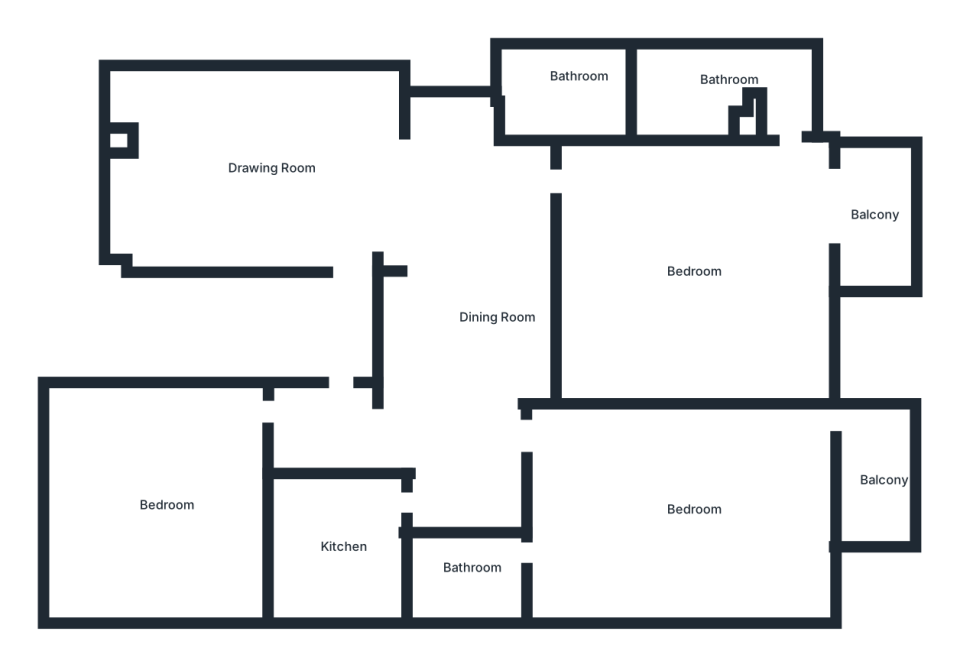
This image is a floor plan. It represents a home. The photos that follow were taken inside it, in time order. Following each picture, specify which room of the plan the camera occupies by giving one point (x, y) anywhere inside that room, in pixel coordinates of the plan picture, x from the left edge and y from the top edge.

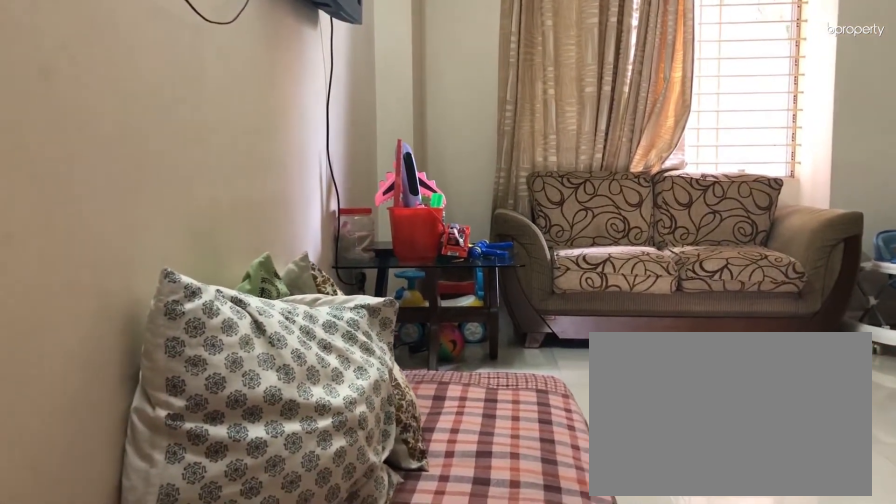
(222, 154)
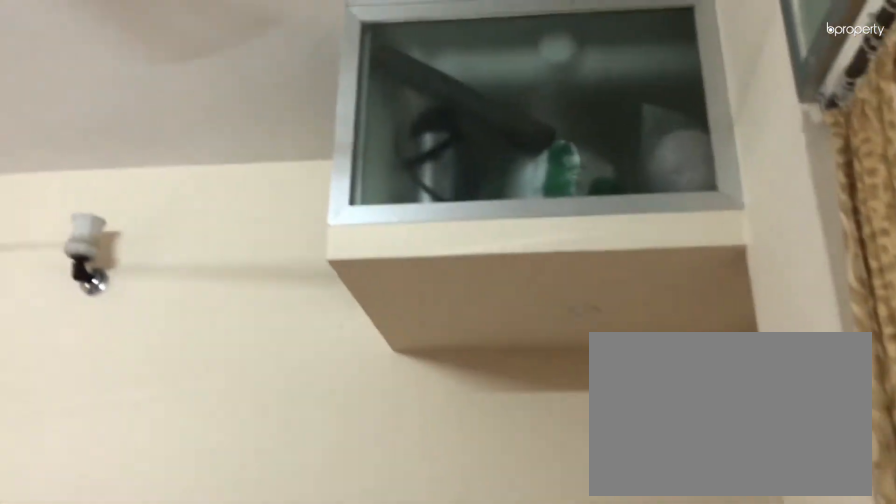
(222, 154)
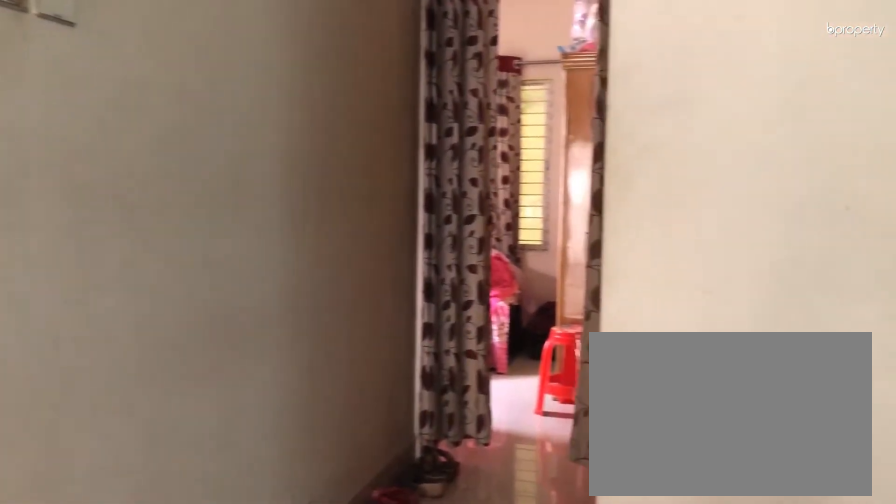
(517, 338)
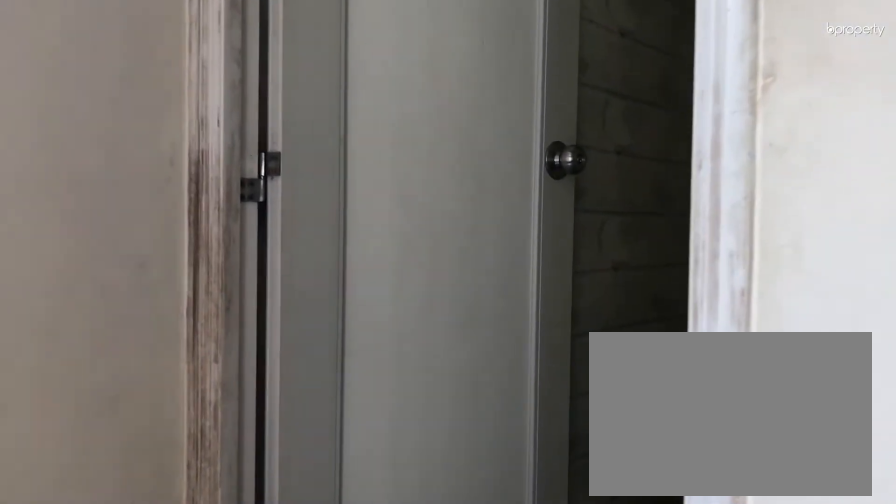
(472, 575)
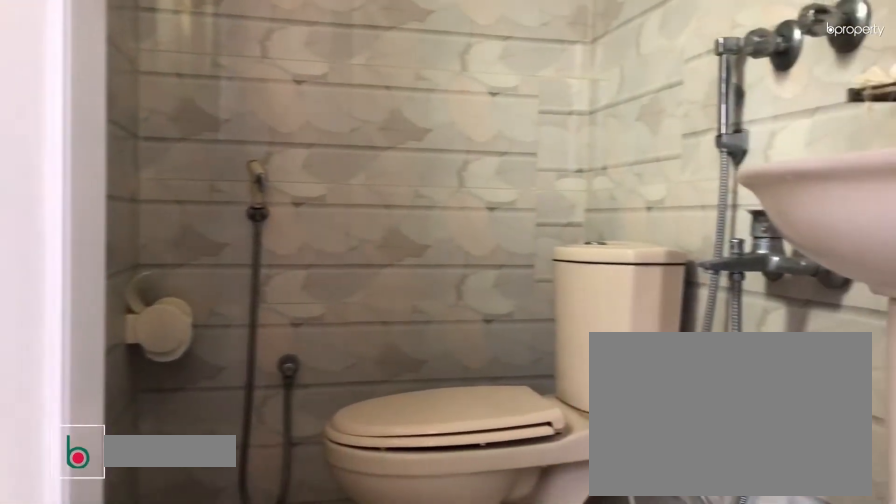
(472, 575)
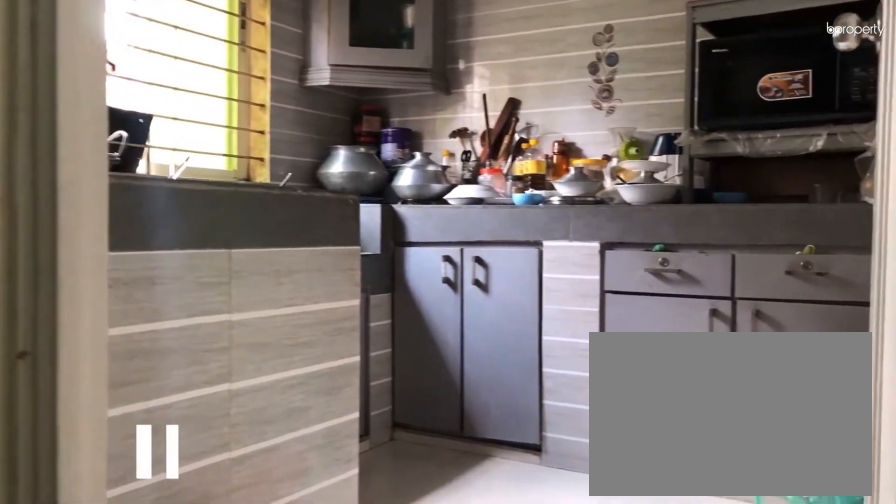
(339, 546)
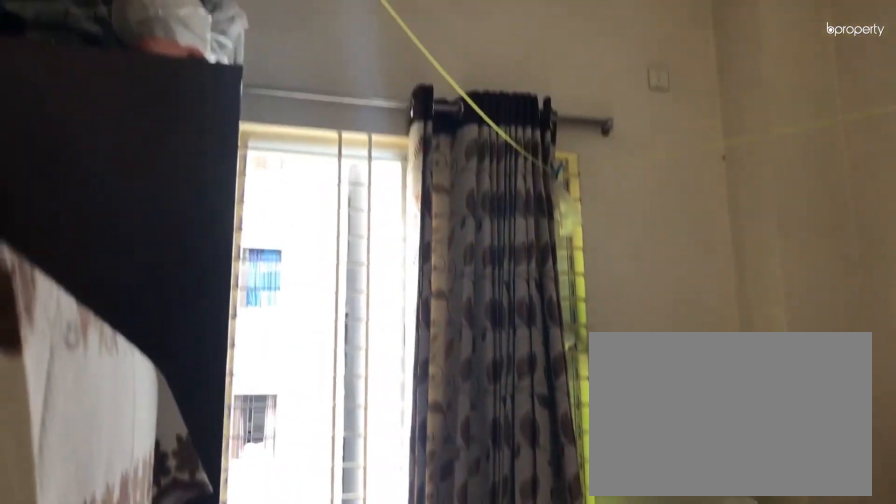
(167, 513)
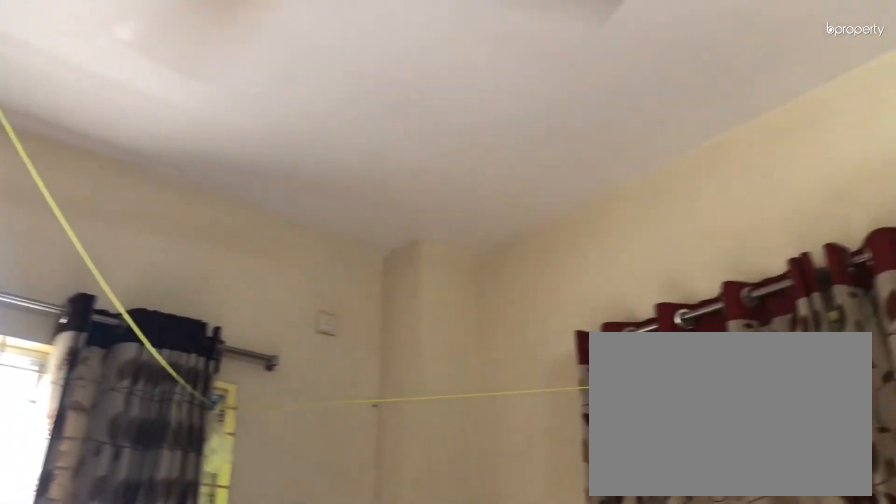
(167, 513)
